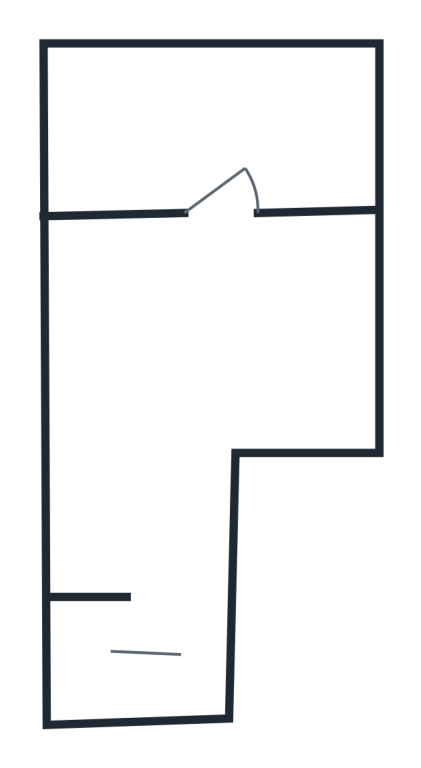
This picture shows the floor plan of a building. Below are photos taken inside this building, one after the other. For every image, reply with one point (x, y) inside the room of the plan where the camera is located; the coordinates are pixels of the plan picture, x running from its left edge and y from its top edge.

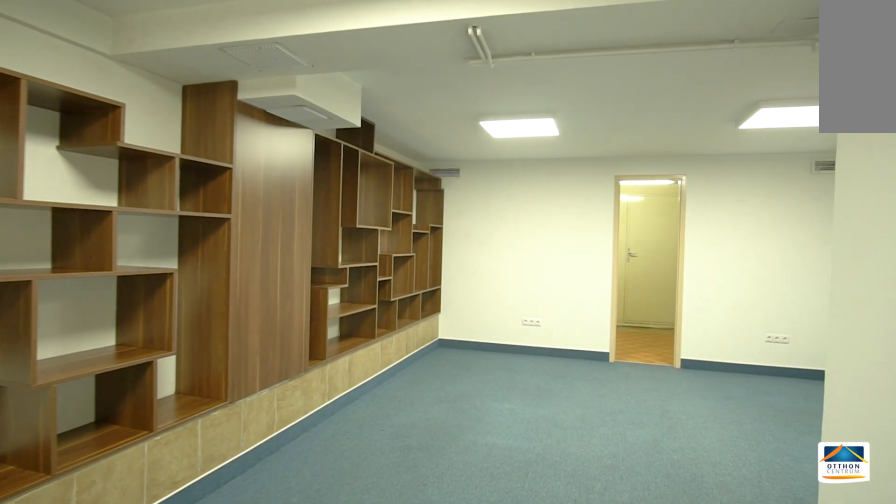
(193, 353)
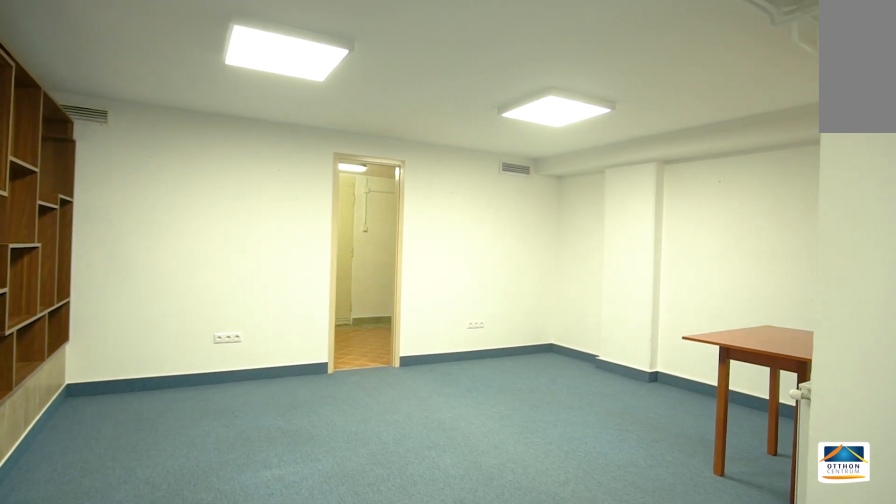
(193, 353)
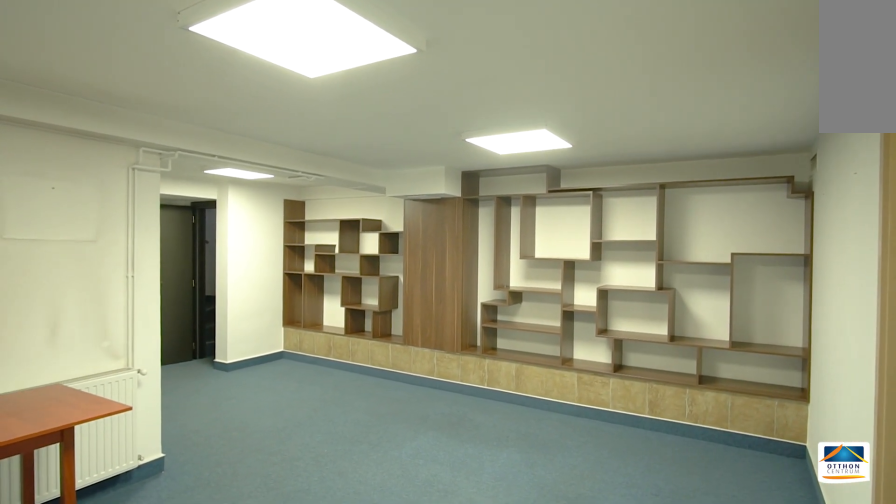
(194, 353)
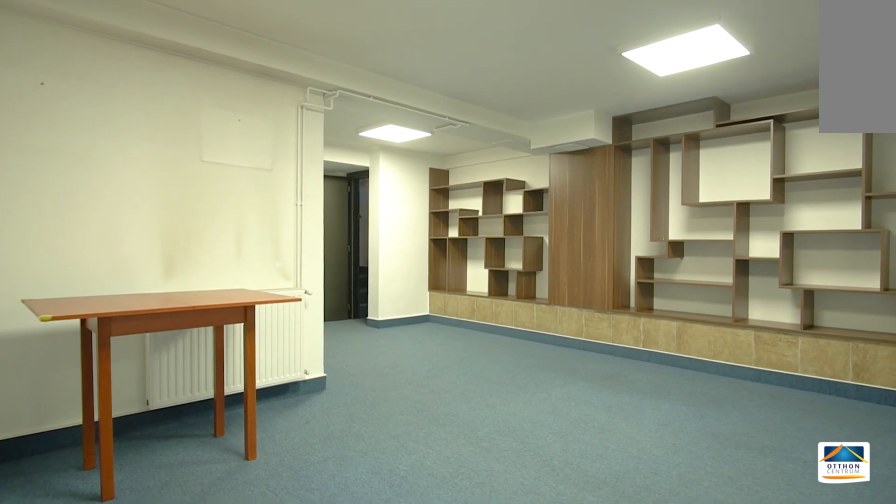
(193, 354)
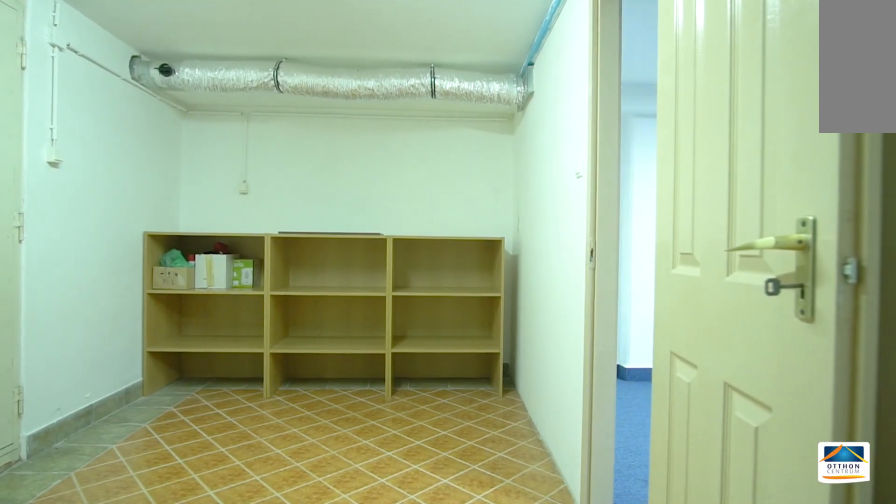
(206, 114)
